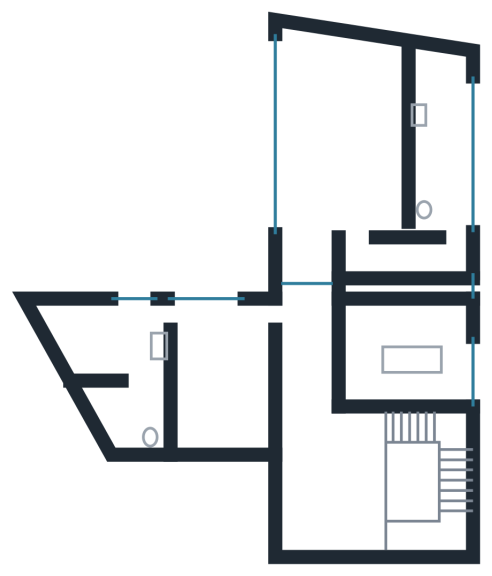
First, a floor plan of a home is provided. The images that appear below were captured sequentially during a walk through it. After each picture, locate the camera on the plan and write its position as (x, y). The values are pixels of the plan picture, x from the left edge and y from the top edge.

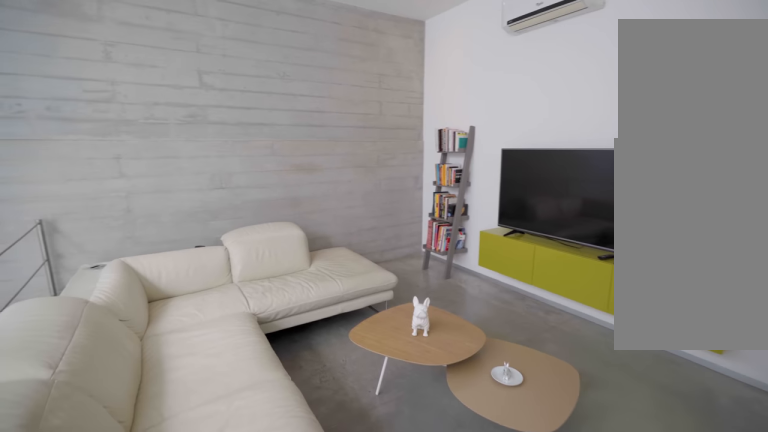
(379, 426)
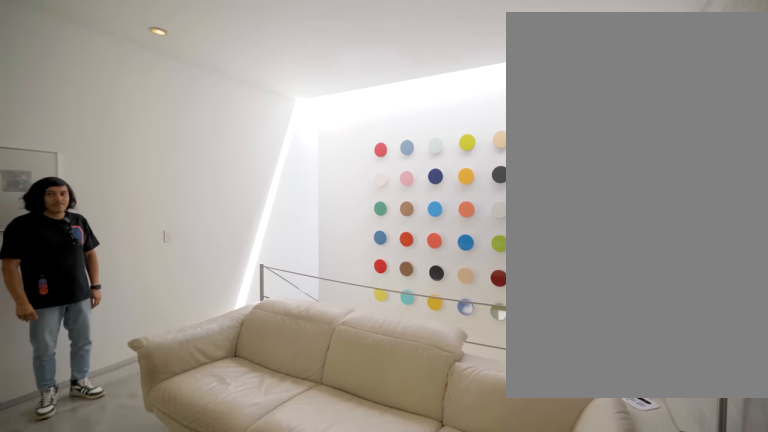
(319, 486)
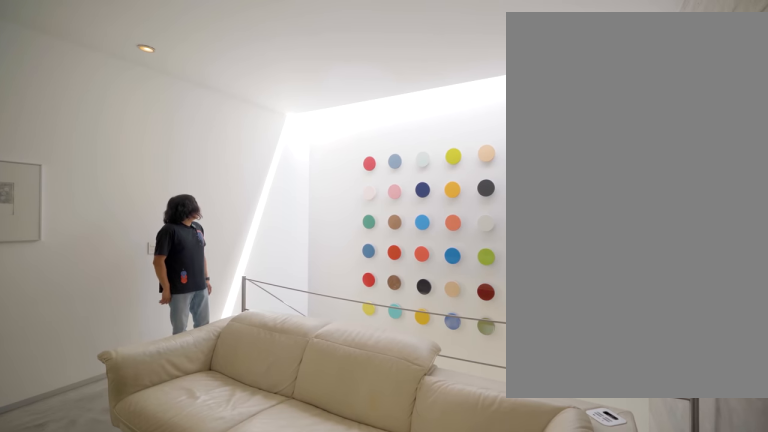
(320, 486)
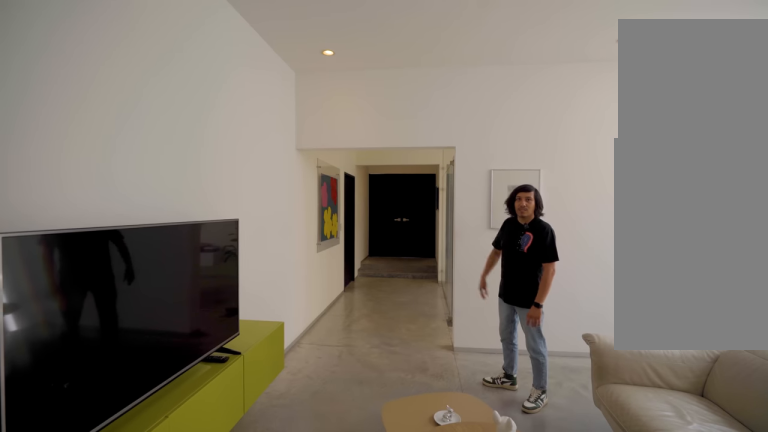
(320, 486)
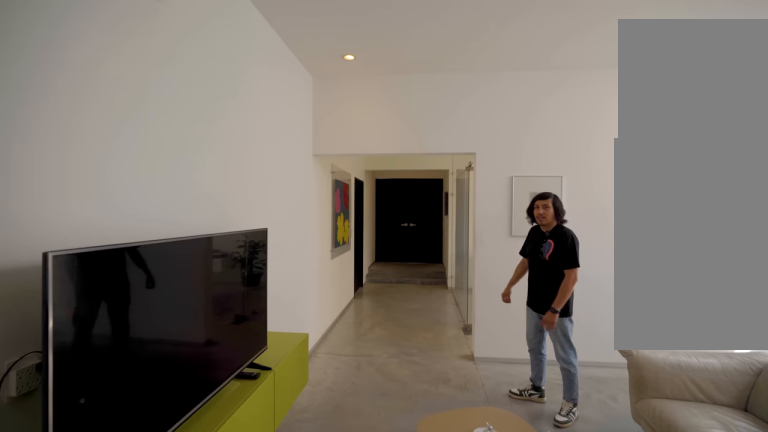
(319, 486)
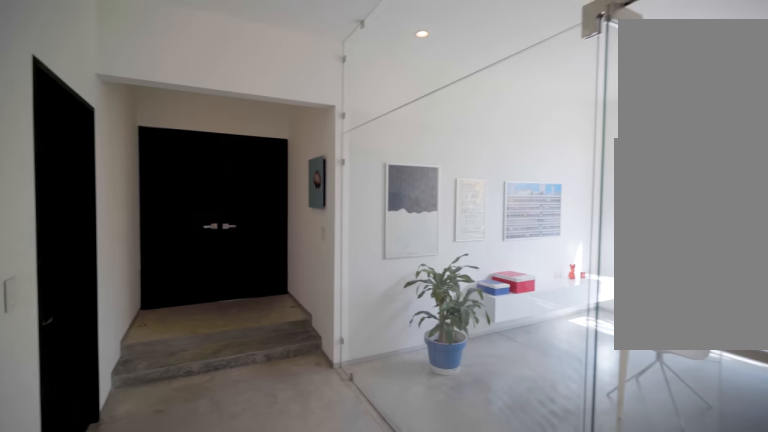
(320, 488)
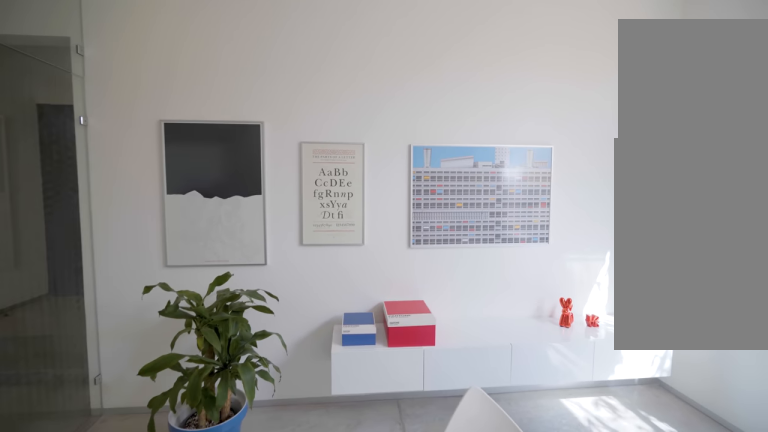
(383, 377)
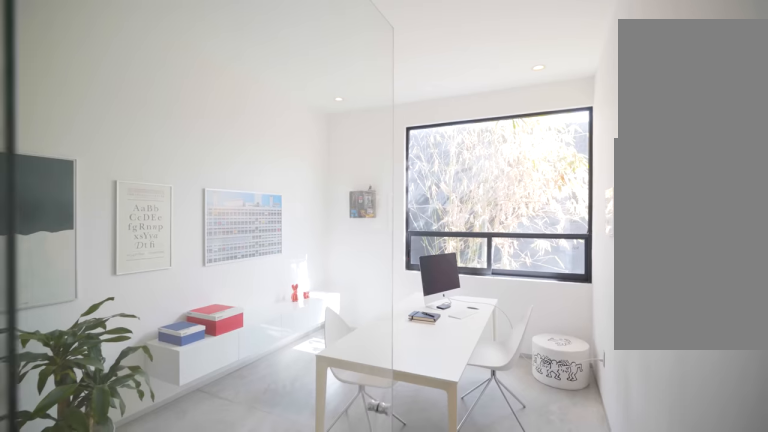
(370, 380)
